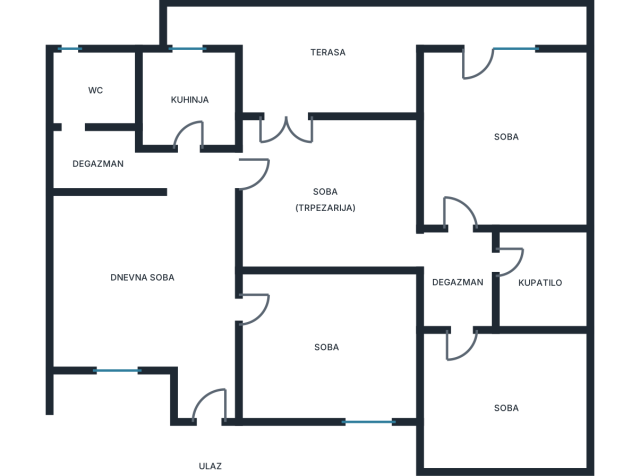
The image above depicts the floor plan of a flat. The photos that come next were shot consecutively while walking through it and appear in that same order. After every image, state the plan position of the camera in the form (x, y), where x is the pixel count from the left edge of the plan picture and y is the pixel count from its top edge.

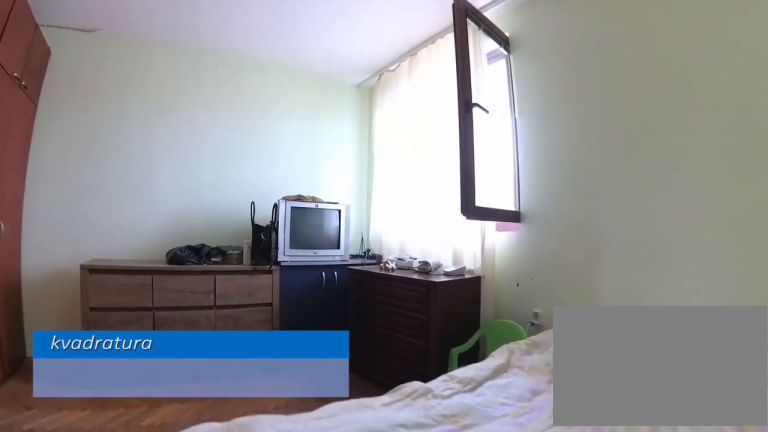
(296, 314)
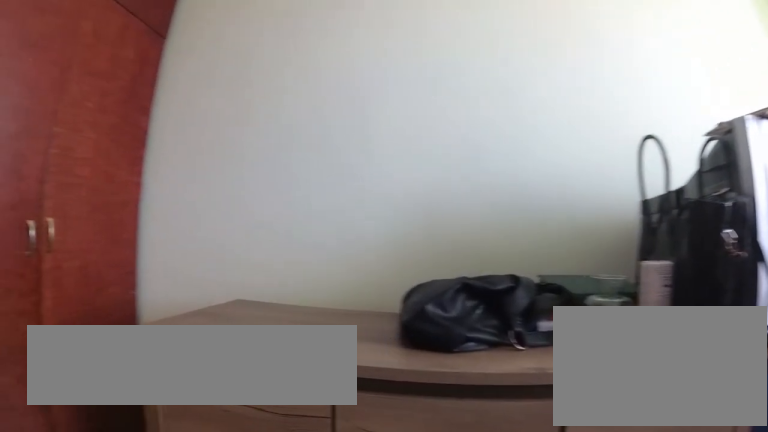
(357, 354)
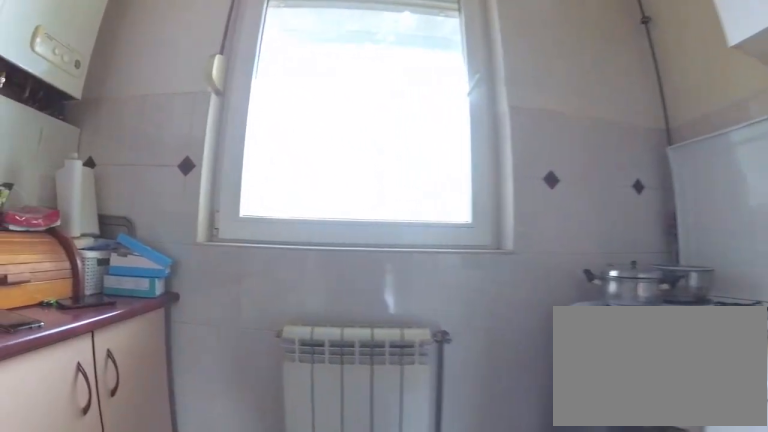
(189, 114)
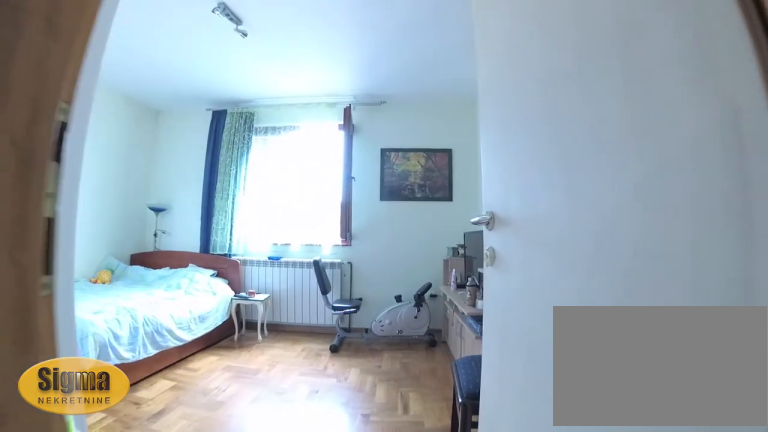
(460, 293)
